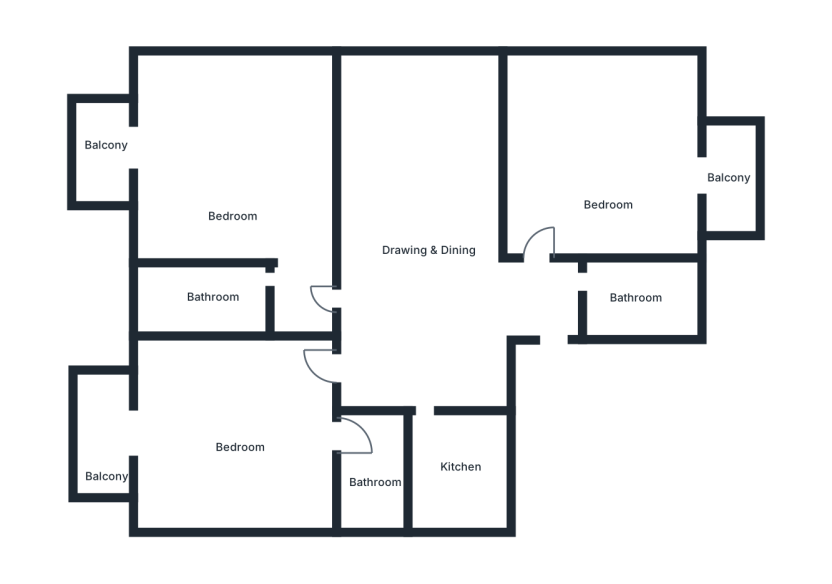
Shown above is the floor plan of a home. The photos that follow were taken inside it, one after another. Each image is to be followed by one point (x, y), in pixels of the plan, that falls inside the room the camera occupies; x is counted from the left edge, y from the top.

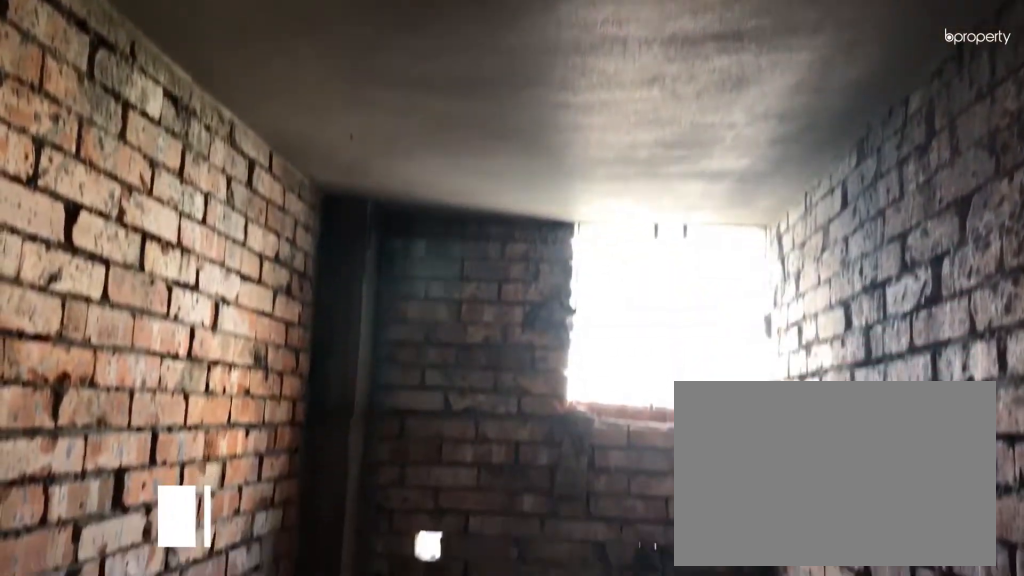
(215, 292)
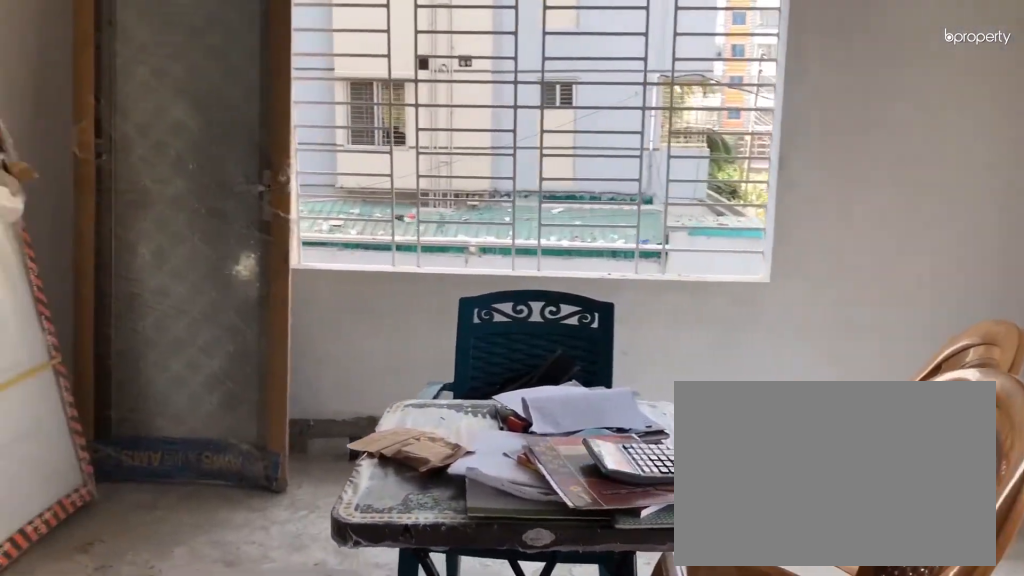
(234, 445)
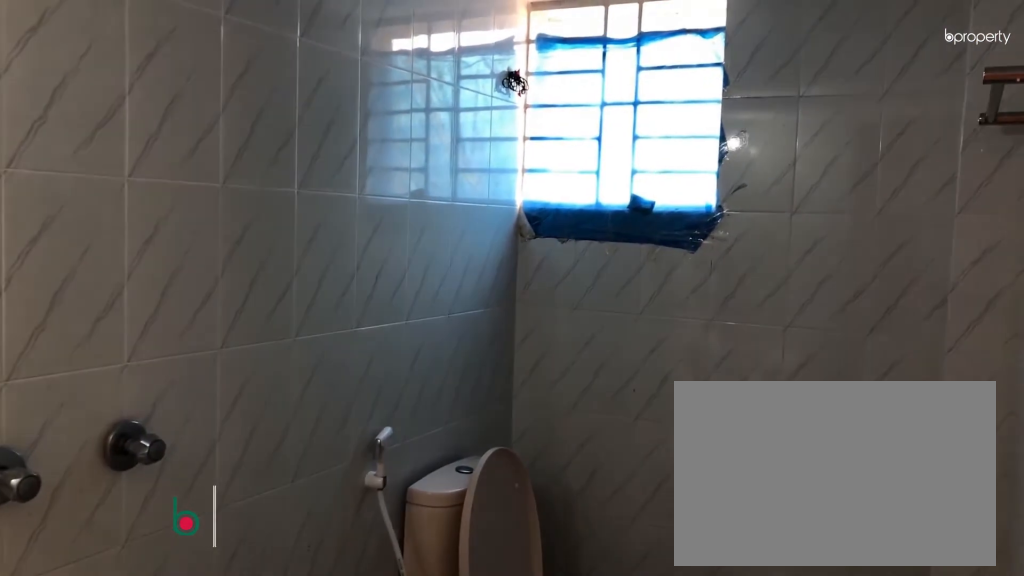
(372, 468)
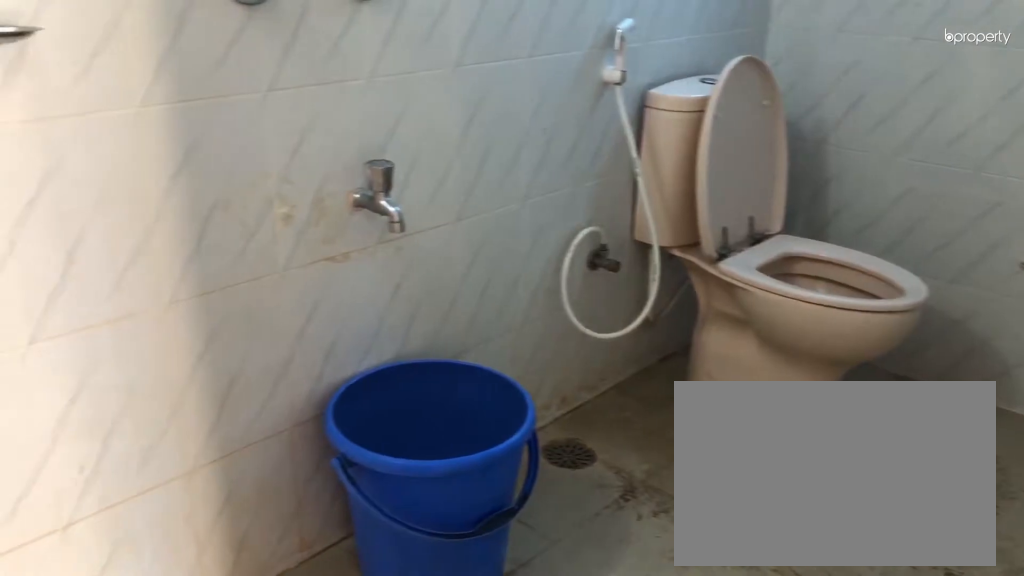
(372, 468)
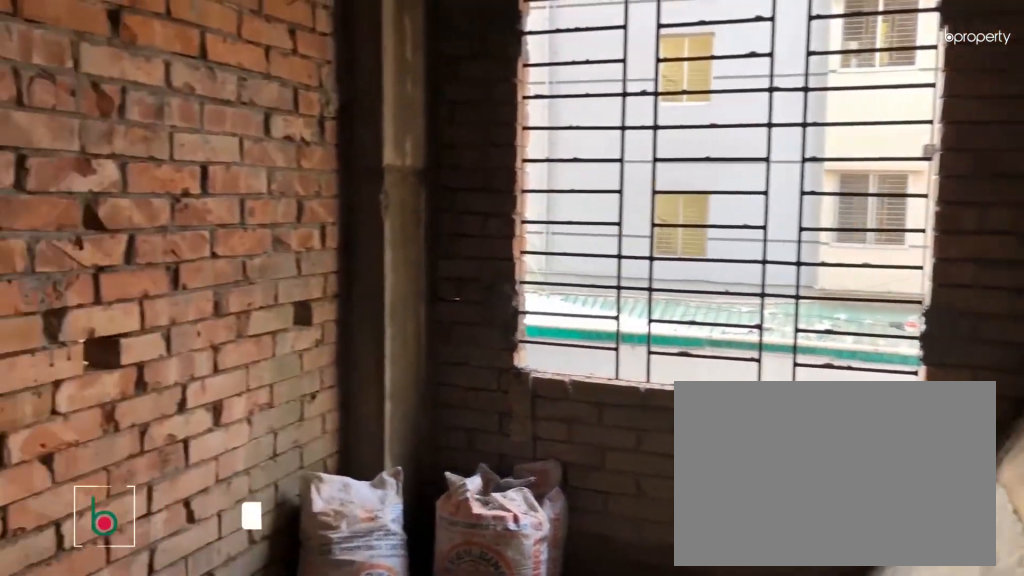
(462, 460)
